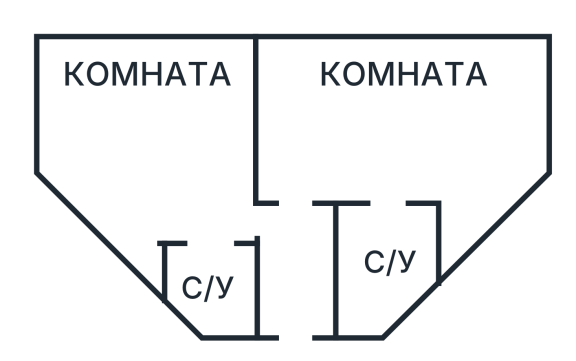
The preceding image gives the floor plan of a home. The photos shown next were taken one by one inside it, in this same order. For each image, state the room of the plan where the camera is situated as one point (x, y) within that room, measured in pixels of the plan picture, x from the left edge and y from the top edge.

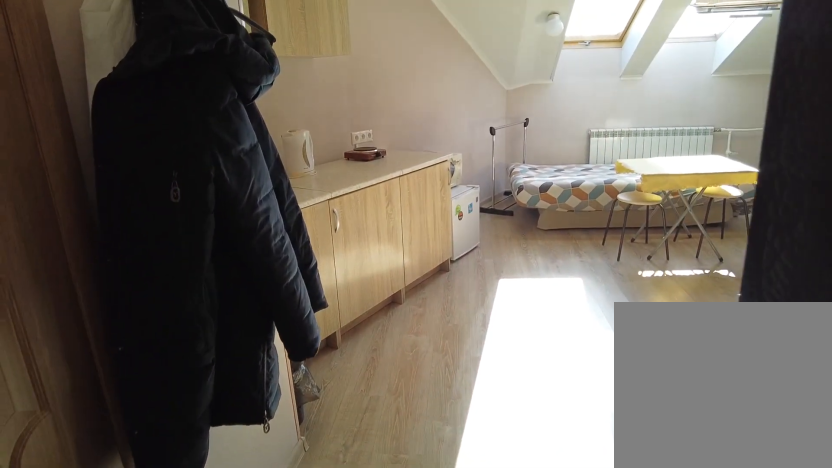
(277, 230)
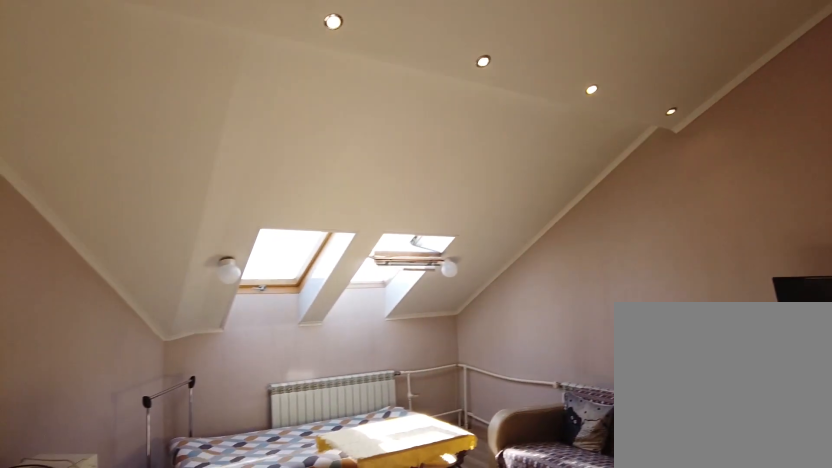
(188, 193)
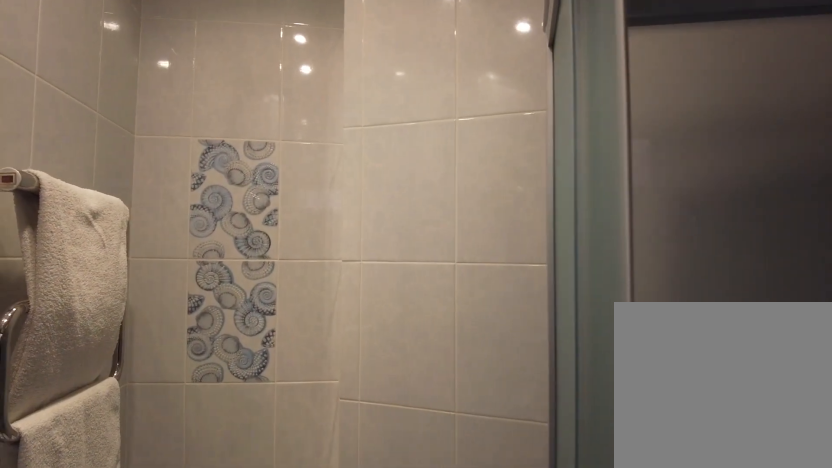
(222, 275)
